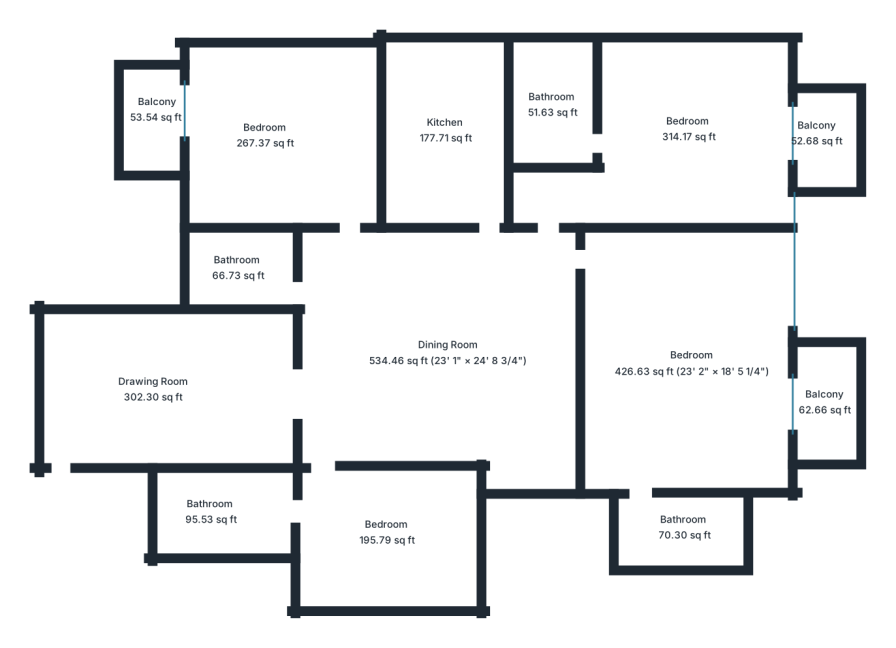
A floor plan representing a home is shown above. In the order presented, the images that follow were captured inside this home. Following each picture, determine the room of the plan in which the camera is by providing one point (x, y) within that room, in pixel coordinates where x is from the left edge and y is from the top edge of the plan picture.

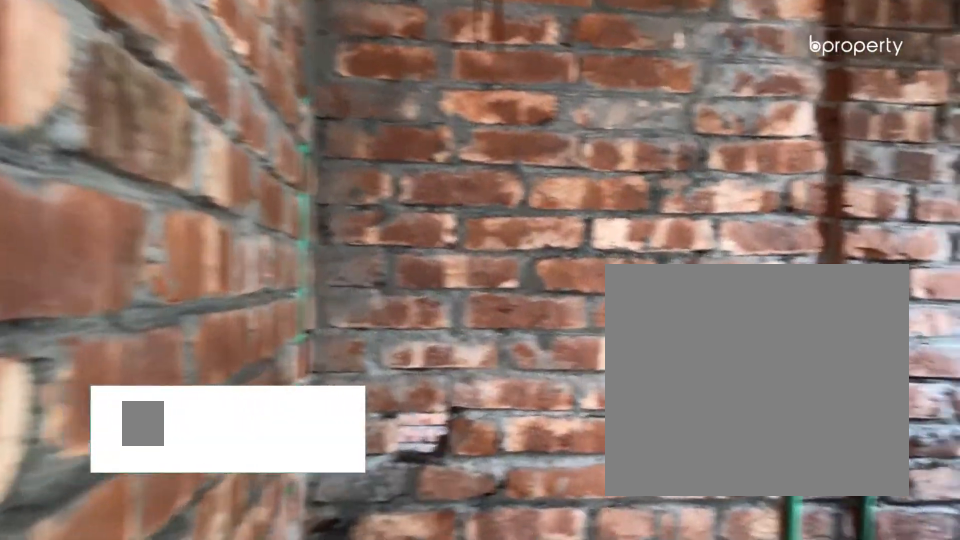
(554, 114)
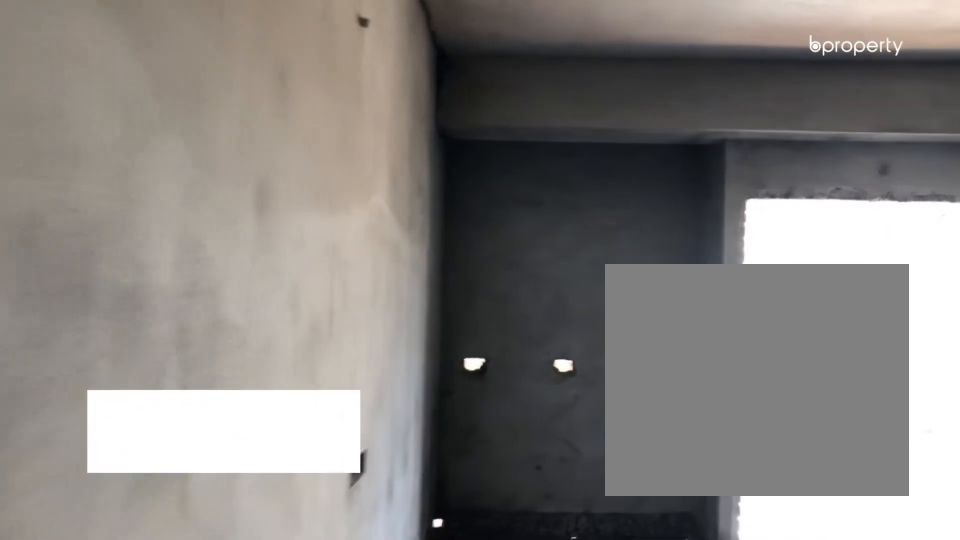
(693, 362)
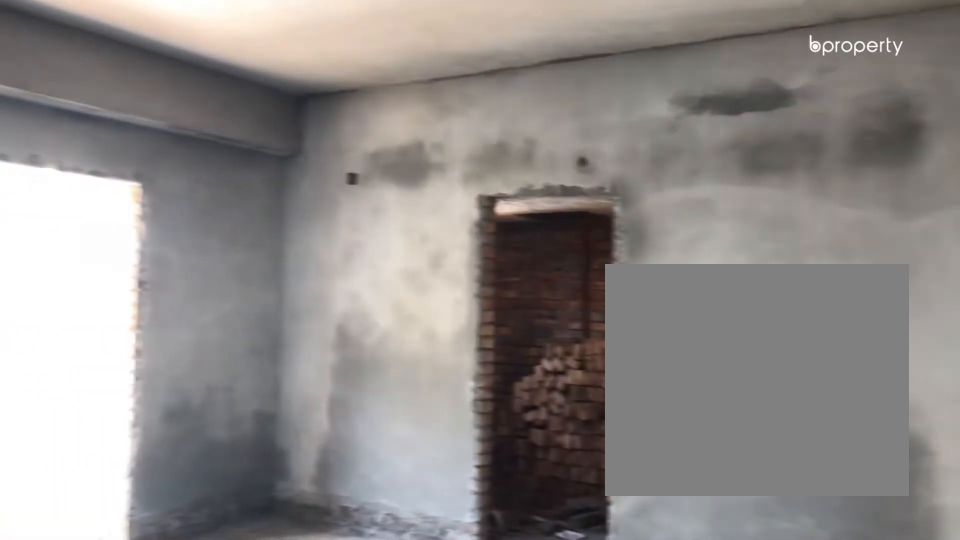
(693, 362)
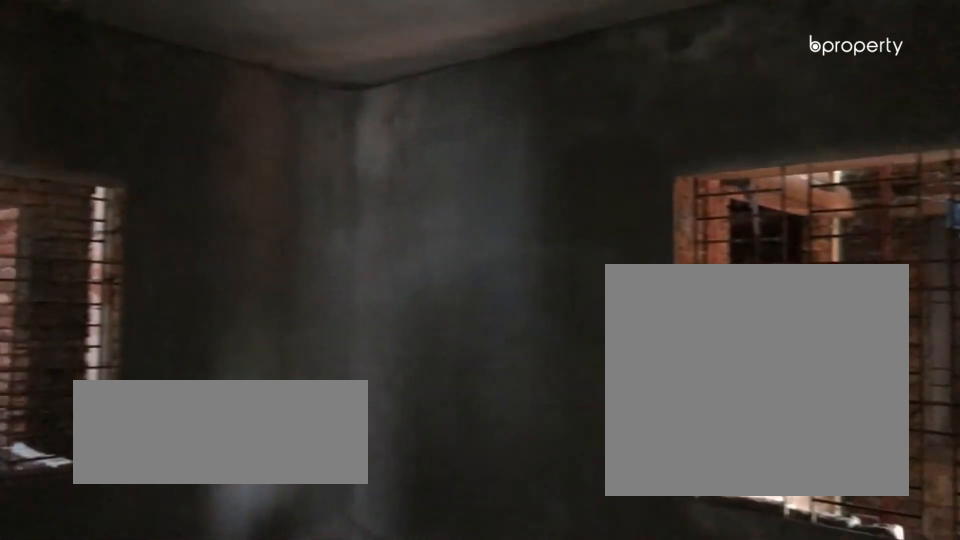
(383, 534)
